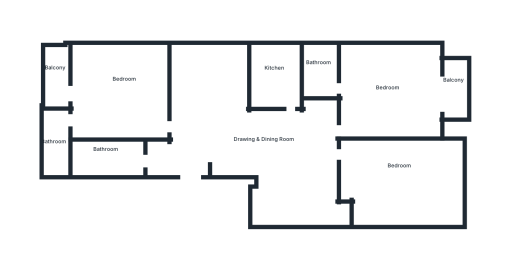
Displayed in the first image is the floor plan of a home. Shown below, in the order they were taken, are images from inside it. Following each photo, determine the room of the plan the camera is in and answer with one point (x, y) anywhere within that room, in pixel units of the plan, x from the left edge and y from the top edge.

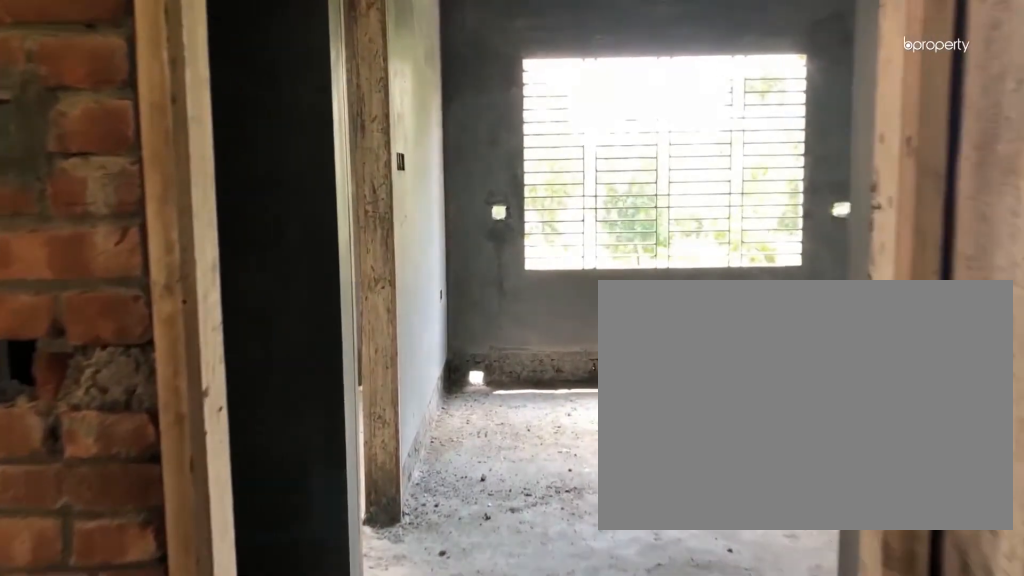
(201, 162)
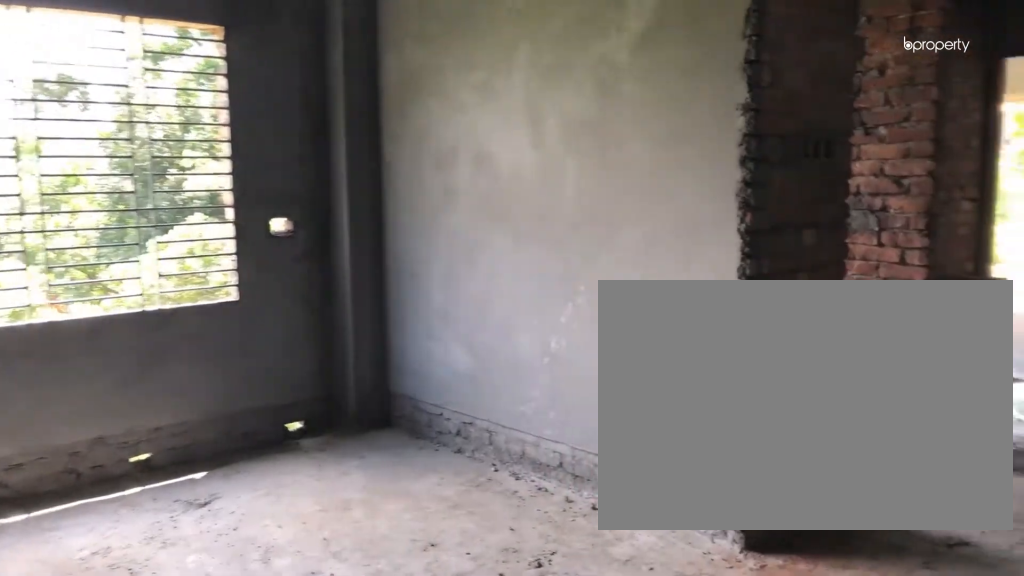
(201, 162)
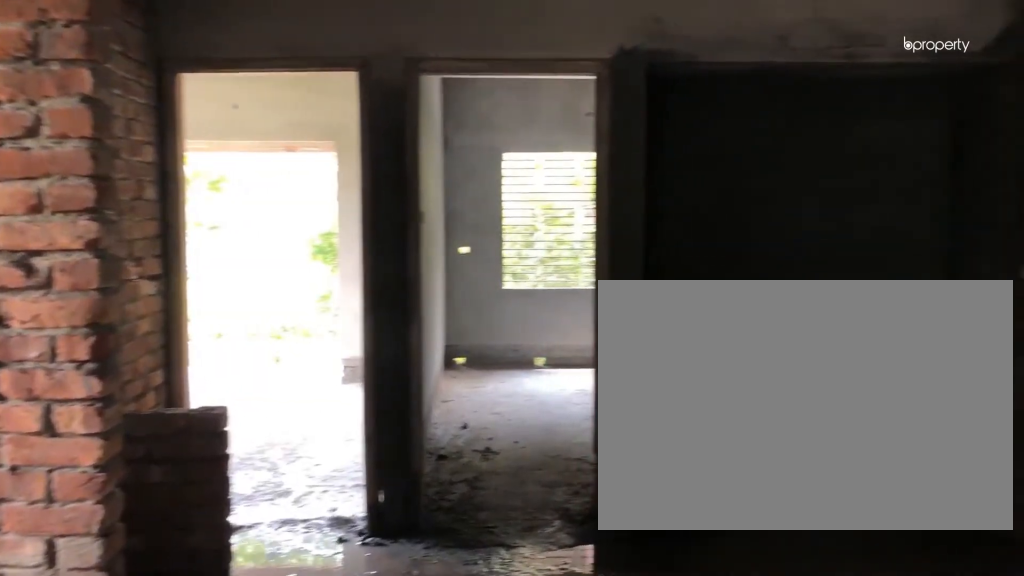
(284, 153)
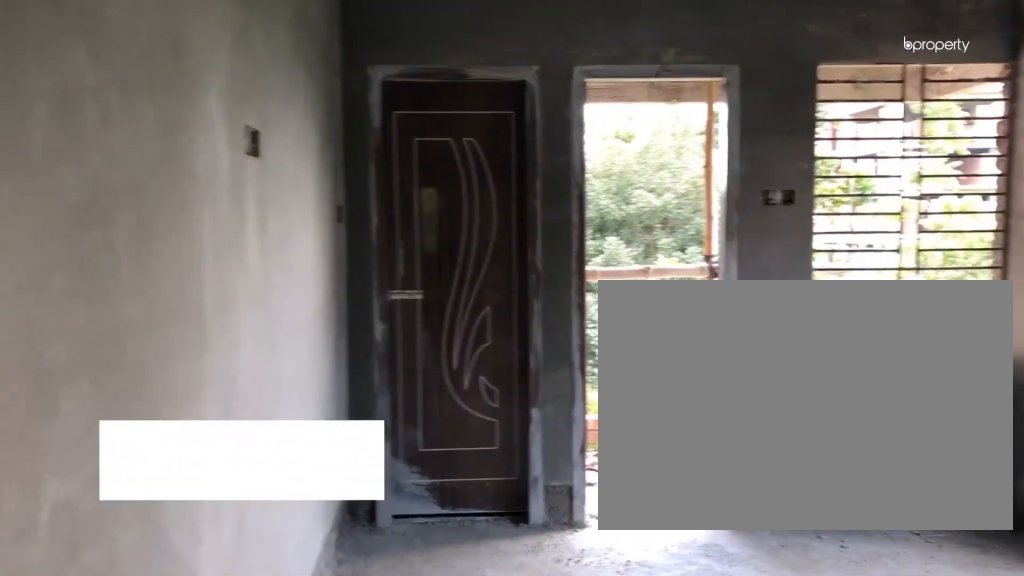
(125, 87)
